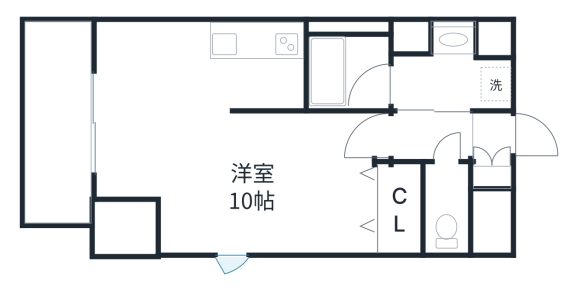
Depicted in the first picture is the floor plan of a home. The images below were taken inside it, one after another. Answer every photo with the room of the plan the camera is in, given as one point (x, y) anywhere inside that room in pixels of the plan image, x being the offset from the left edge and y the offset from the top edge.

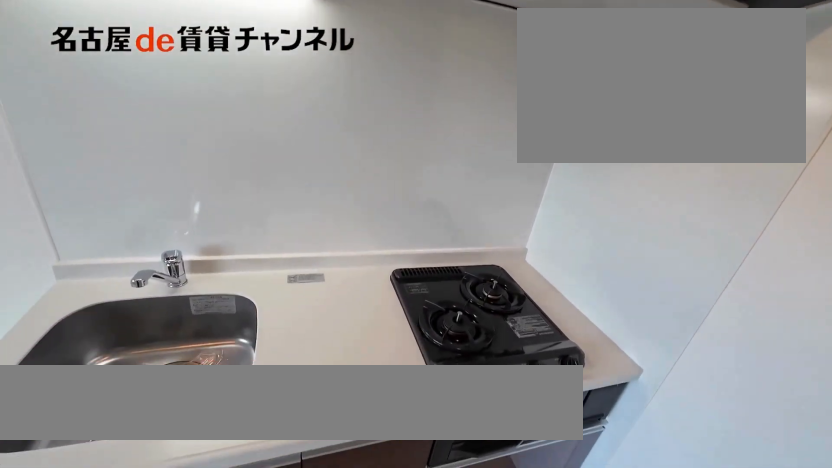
(258, 64)
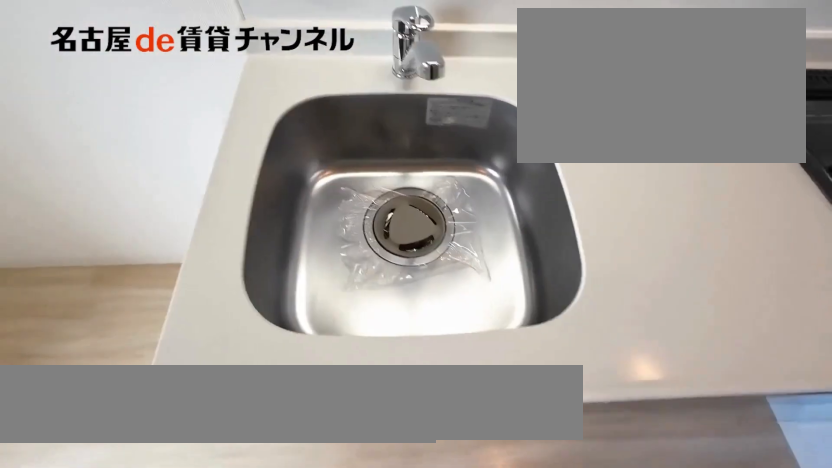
(258, 64)
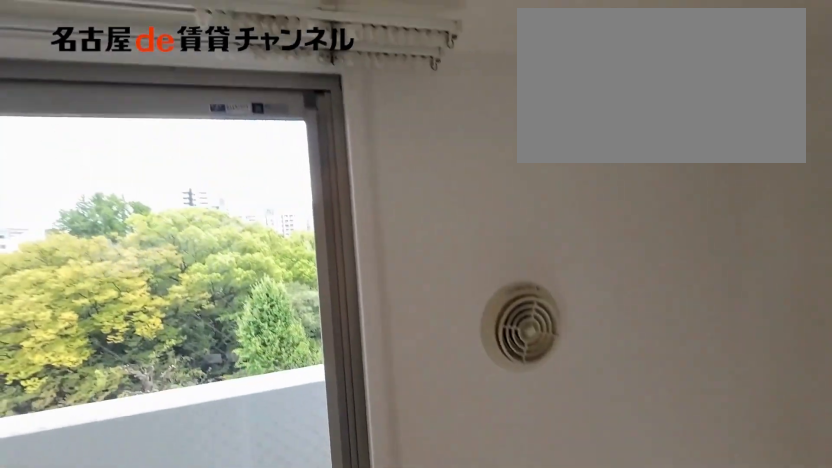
(152, 66)
